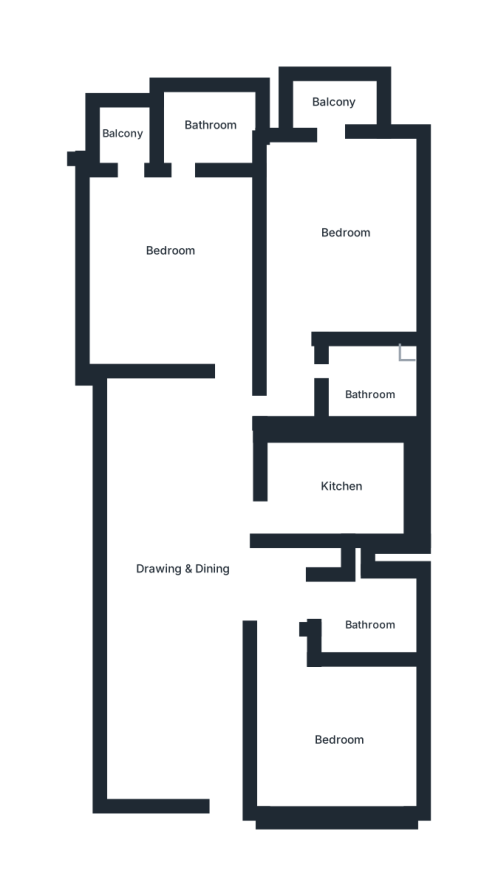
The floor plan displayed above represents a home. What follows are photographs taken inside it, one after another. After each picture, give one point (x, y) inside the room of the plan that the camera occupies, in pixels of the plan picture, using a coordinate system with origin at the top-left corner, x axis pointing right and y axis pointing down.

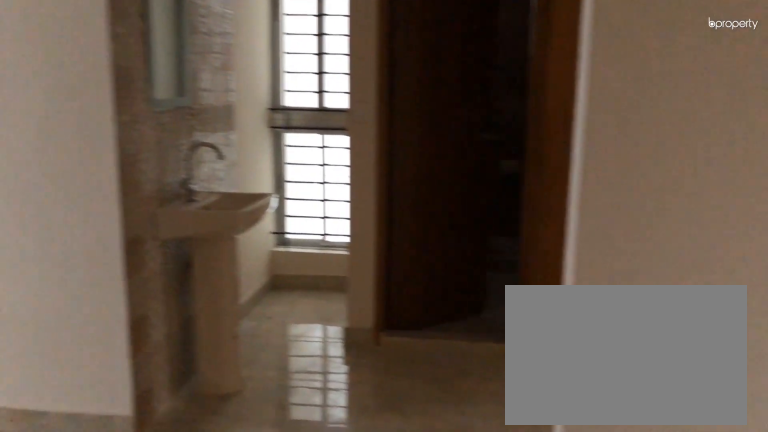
(179, 566)
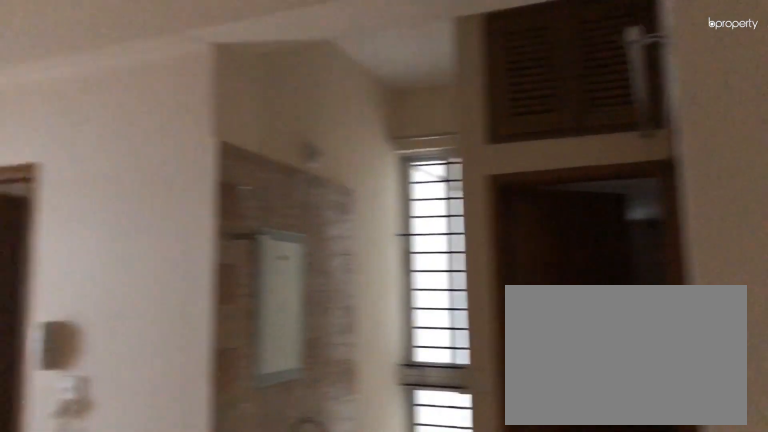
(179, 566)
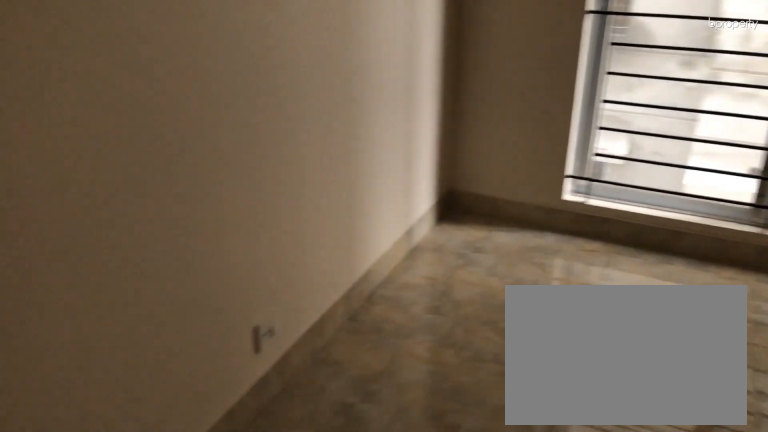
(323, 739)
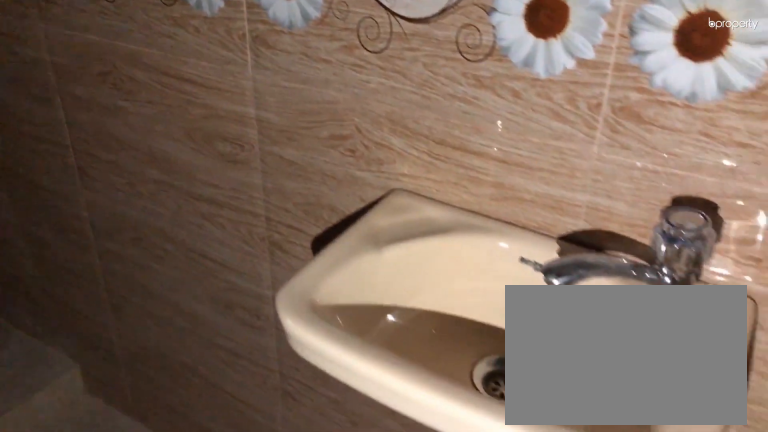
(359, 618)
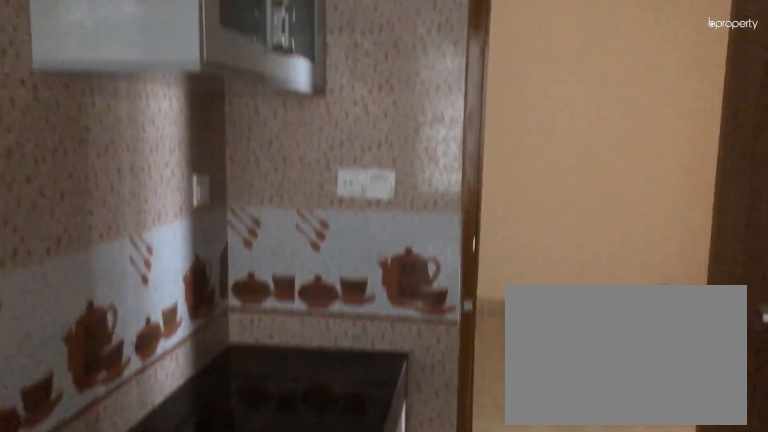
(340, 480)
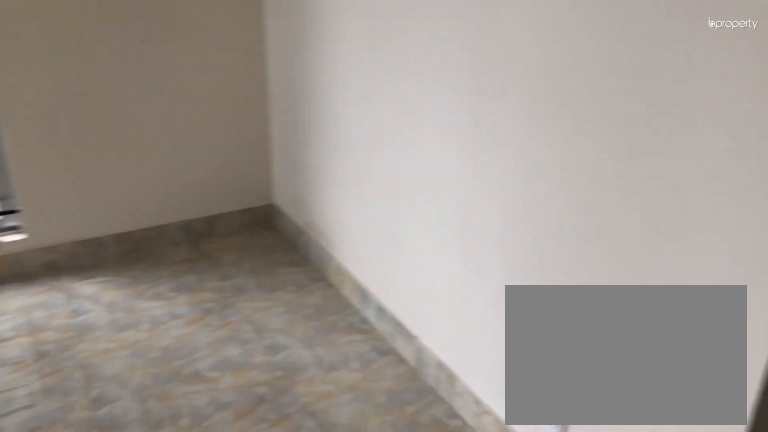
(335, 235)
